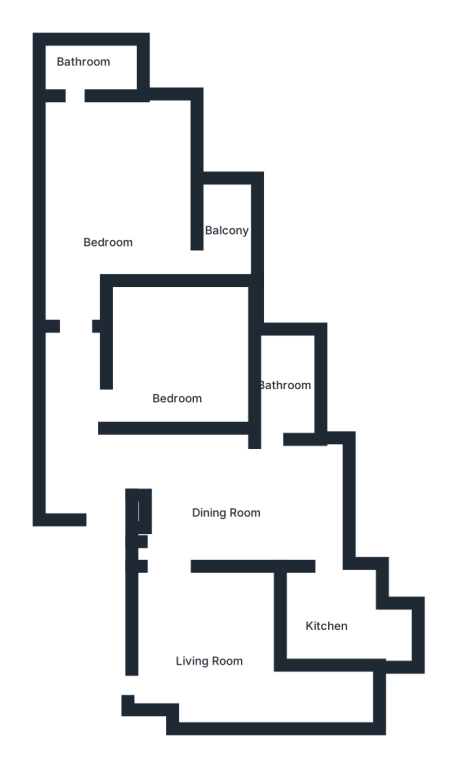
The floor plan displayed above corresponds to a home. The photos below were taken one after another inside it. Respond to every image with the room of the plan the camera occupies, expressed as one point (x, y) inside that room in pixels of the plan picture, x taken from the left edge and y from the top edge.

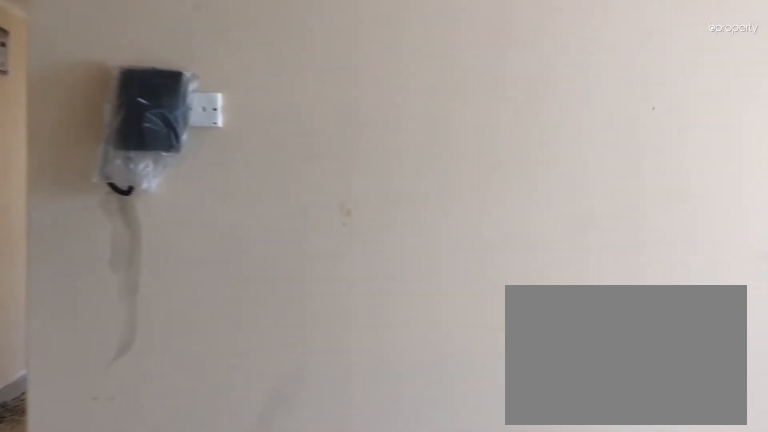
(94, 518)
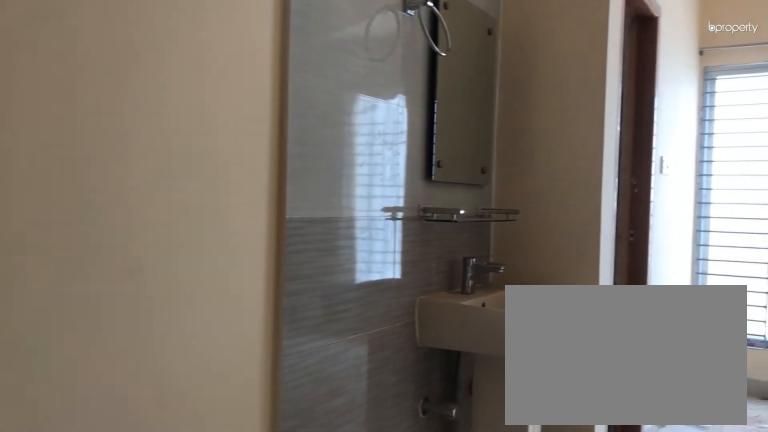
(225, 511)
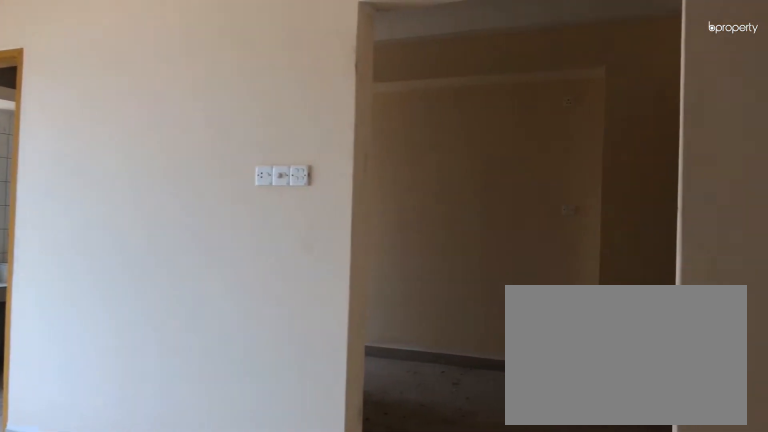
(225, 511)
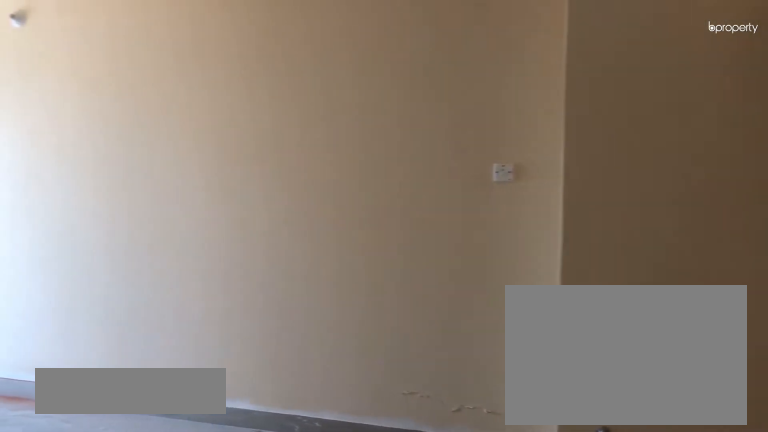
(205, 656)
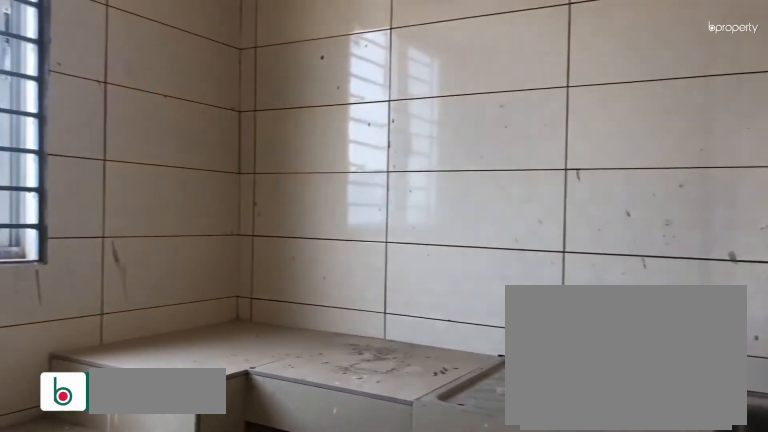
(334, 620)
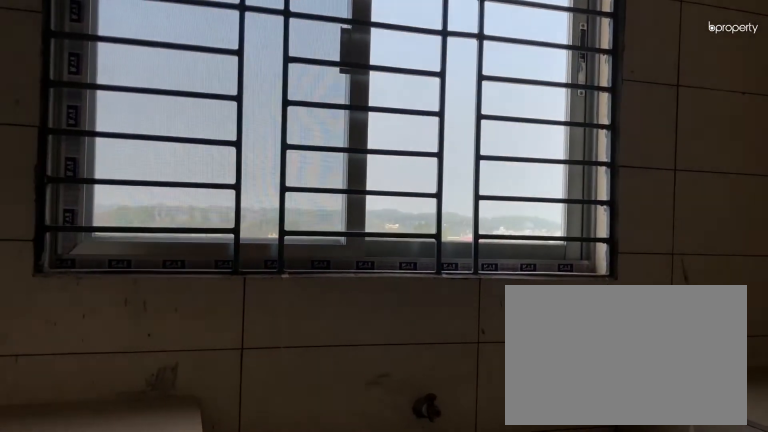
(334, 620)
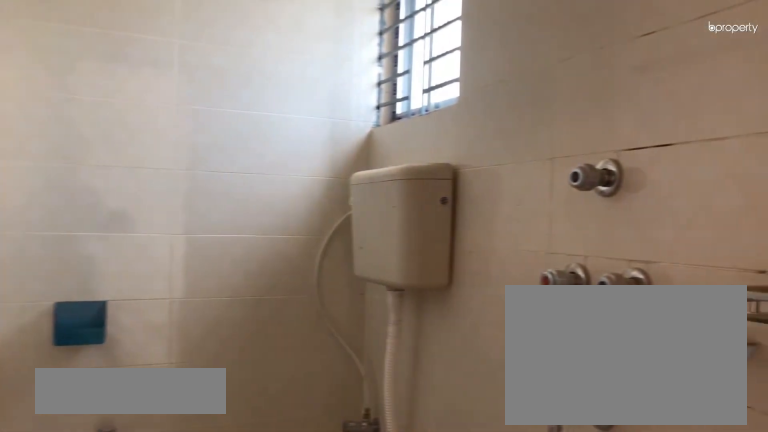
(293, 375)
